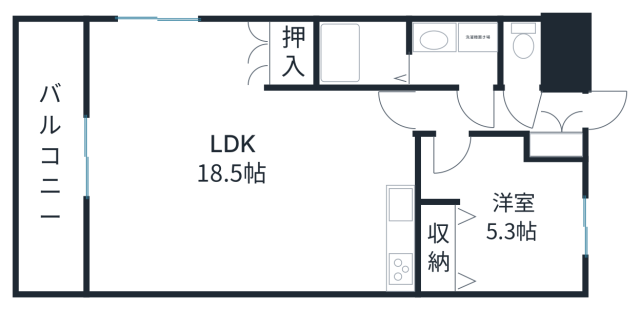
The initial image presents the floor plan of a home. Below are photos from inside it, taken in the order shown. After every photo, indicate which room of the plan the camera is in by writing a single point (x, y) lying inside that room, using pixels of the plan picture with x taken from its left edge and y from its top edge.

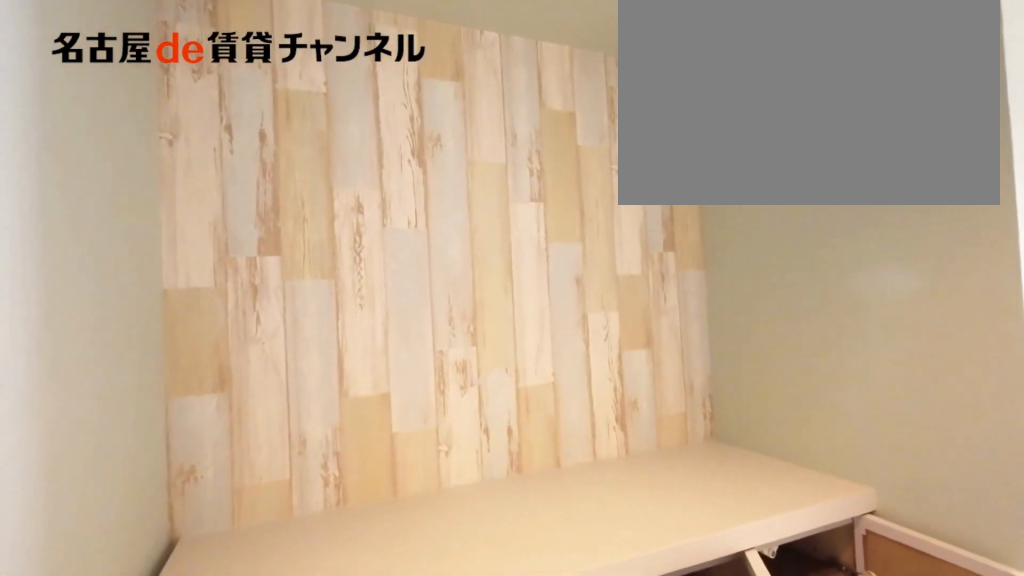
(560, 126)
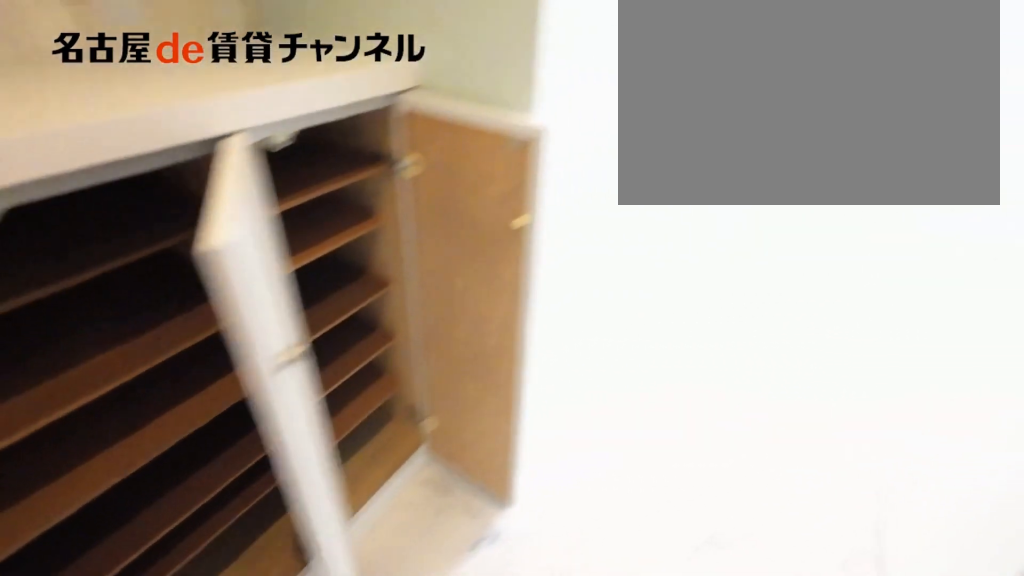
(560, 126)
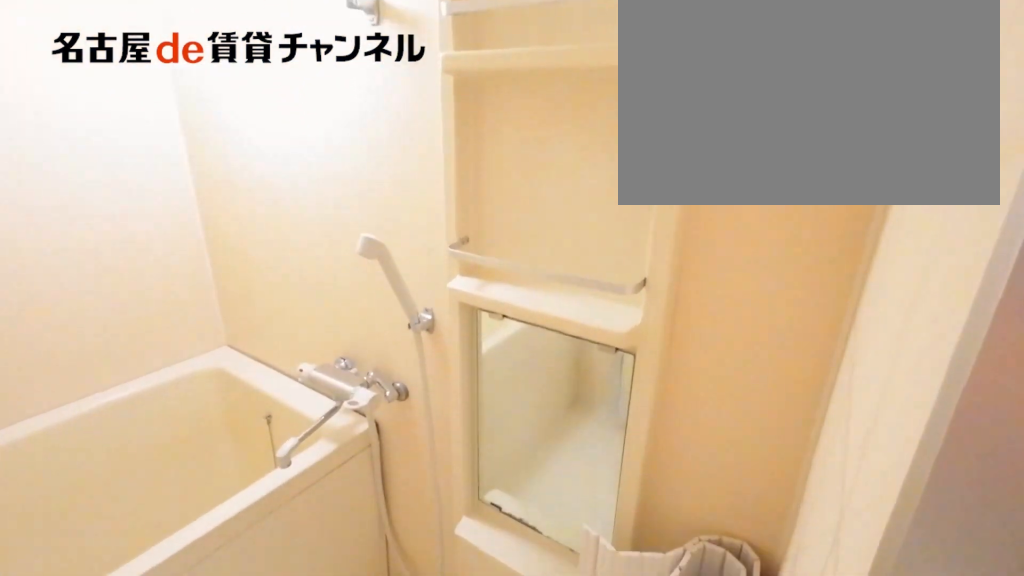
(364, 54)
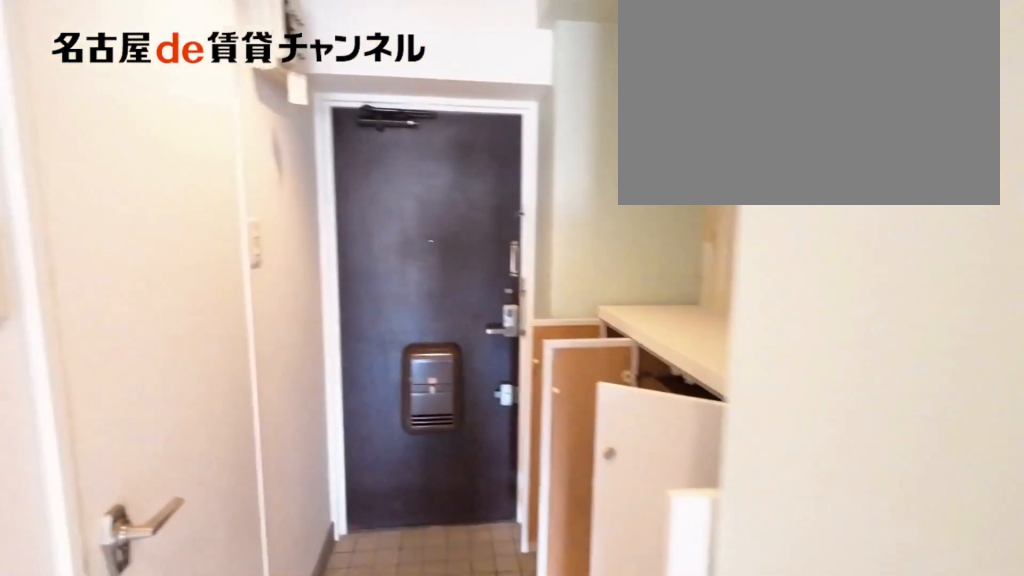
(480, 110)
